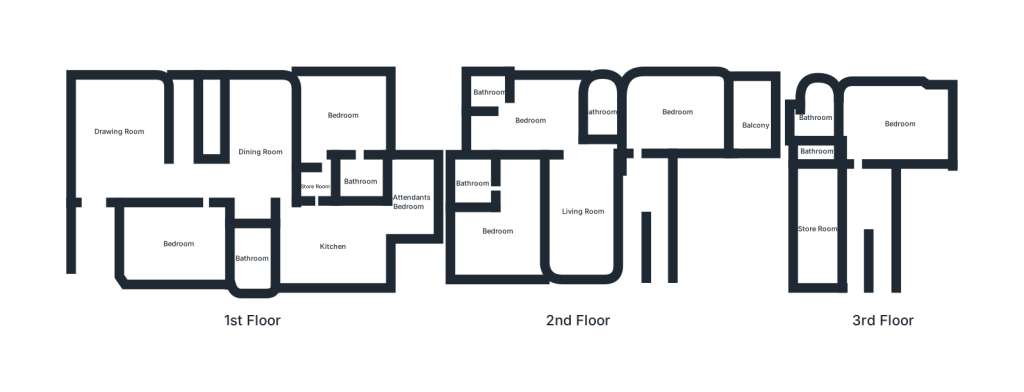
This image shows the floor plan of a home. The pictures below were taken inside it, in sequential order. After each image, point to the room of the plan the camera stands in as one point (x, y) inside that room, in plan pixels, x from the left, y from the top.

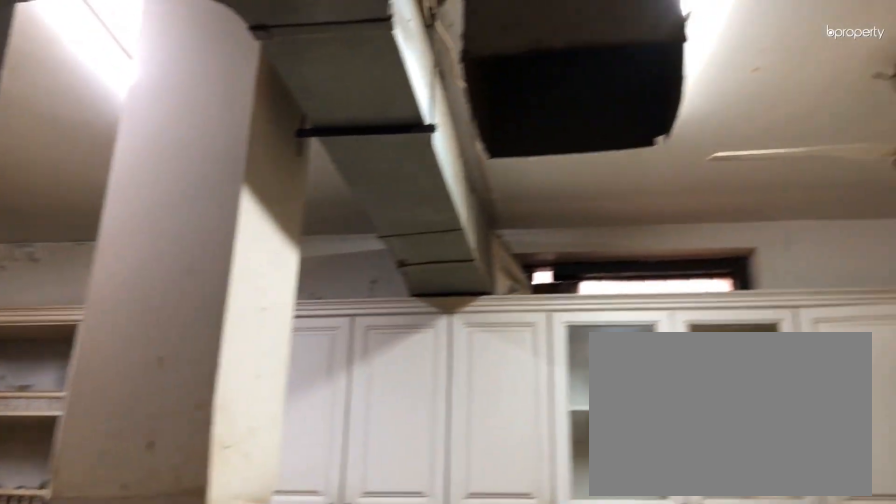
(331, 248)
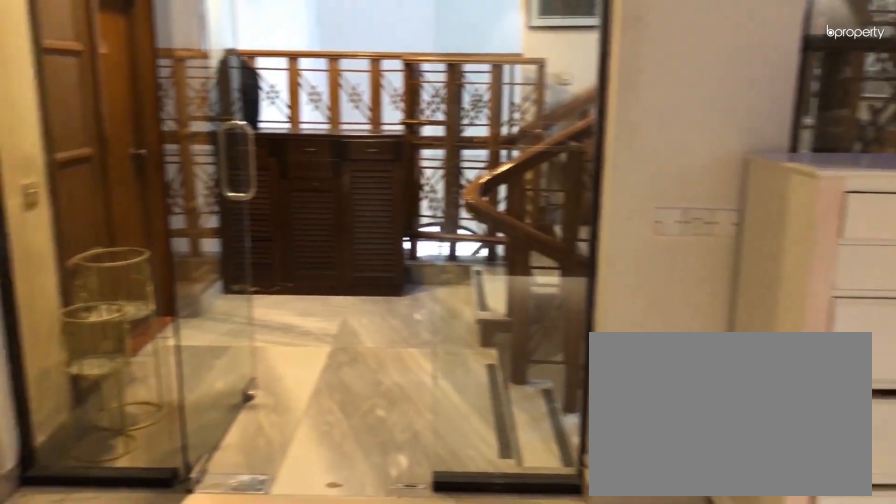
(581, 212)
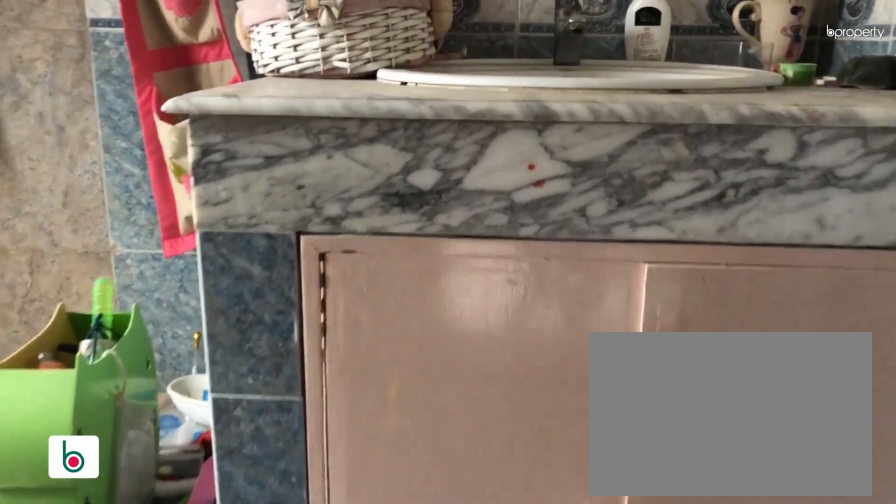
(488, 92)
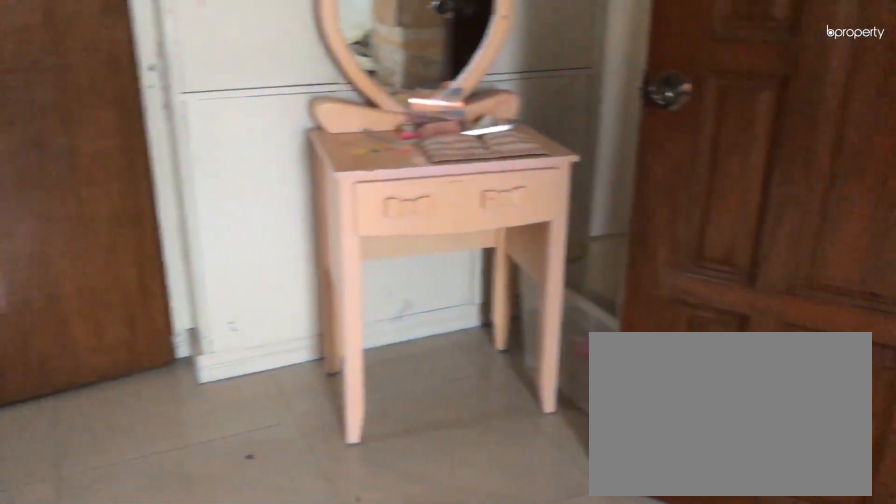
(496, 232)
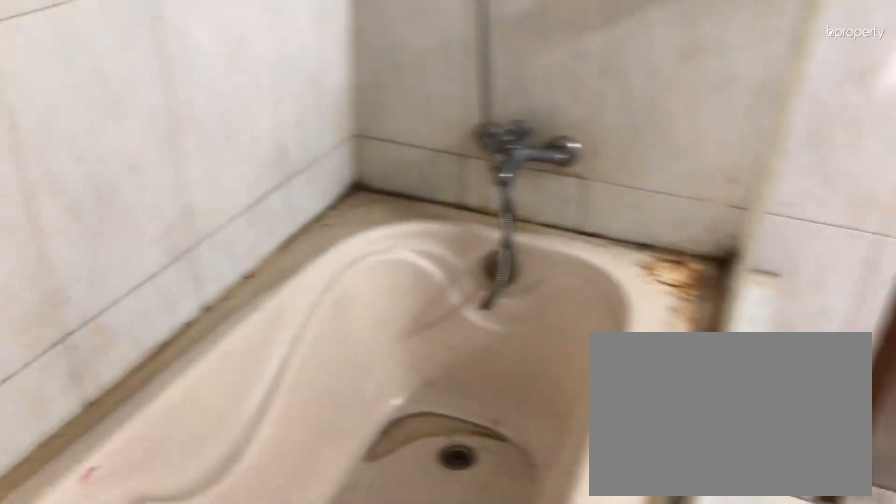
(469, 185)
